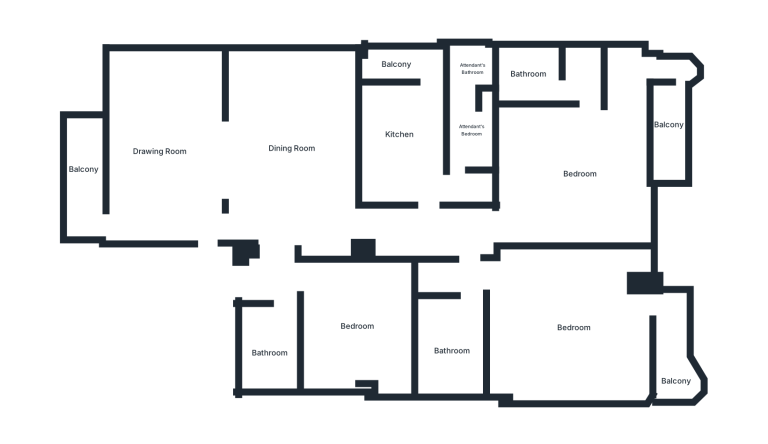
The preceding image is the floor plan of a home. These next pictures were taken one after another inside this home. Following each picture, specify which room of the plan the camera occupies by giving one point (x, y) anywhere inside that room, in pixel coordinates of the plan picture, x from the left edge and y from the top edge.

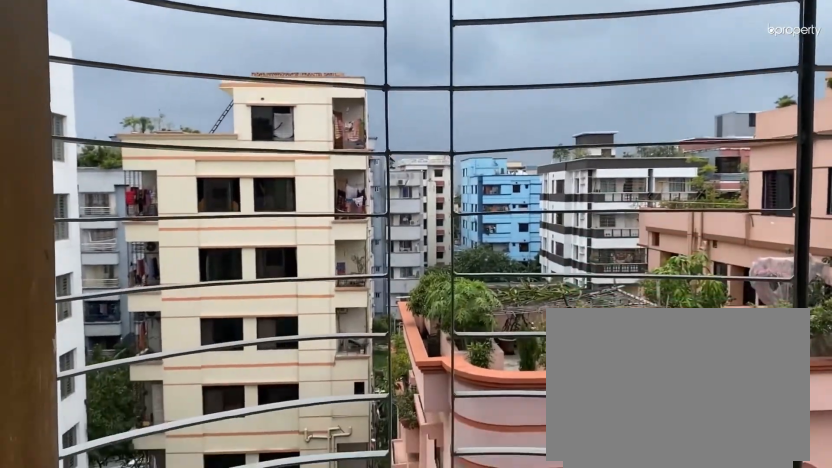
(668, 135)
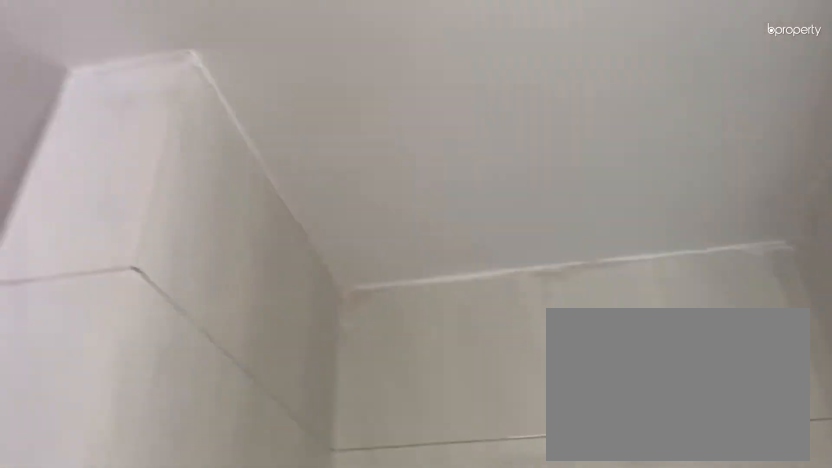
(529, 76)
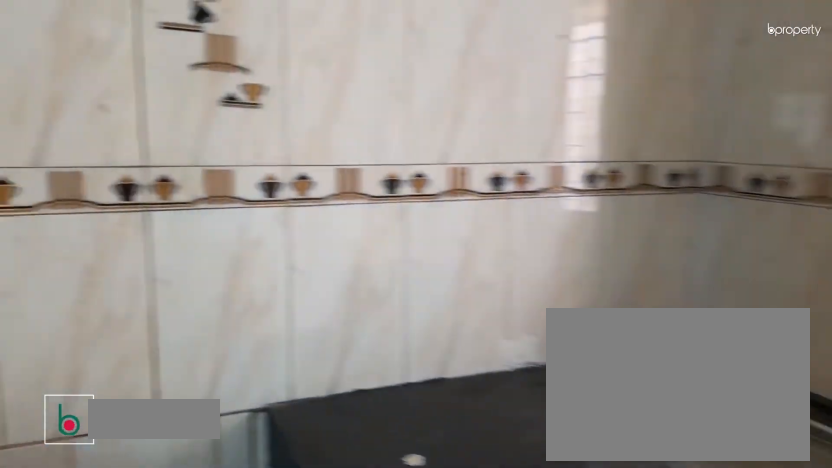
(397, 137)
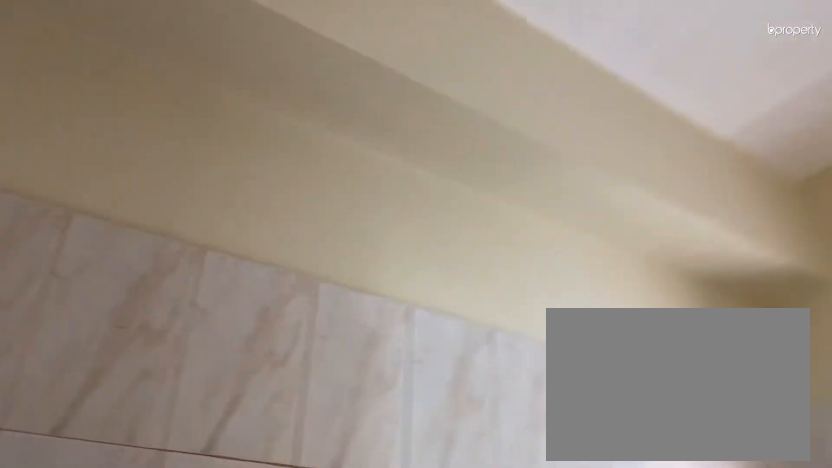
(397, 137)
